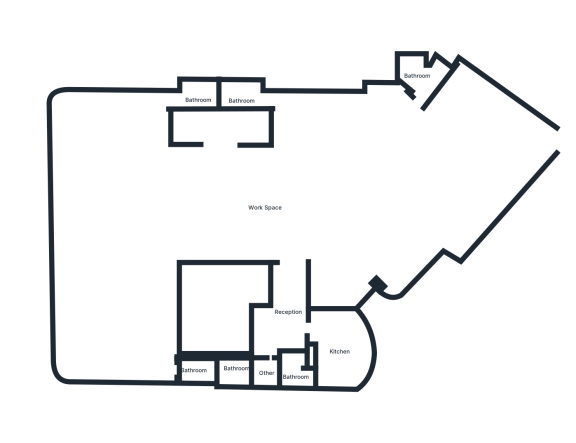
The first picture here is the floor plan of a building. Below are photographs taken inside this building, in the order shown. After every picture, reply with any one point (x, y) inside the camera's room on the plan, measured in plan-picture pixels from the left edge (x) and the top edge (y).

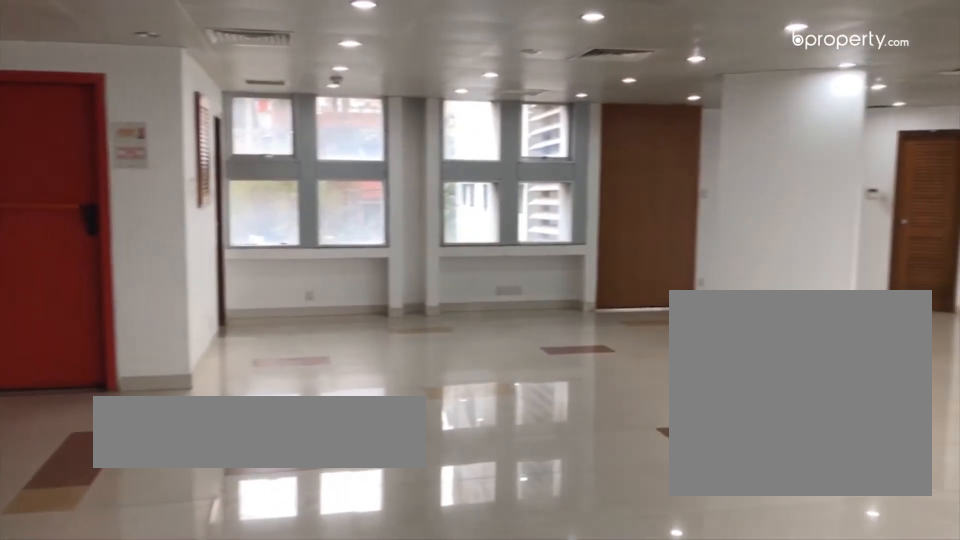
(264, 208)
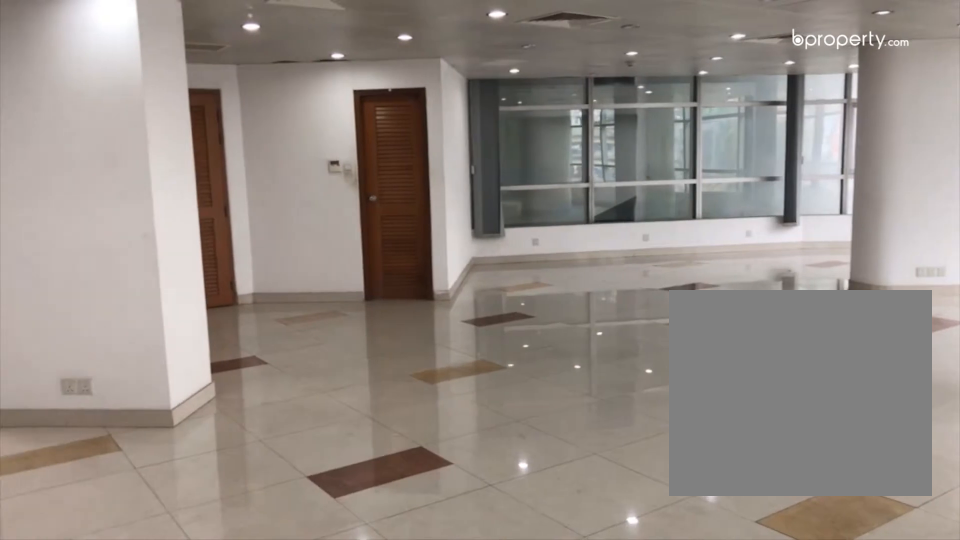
(264, 208)
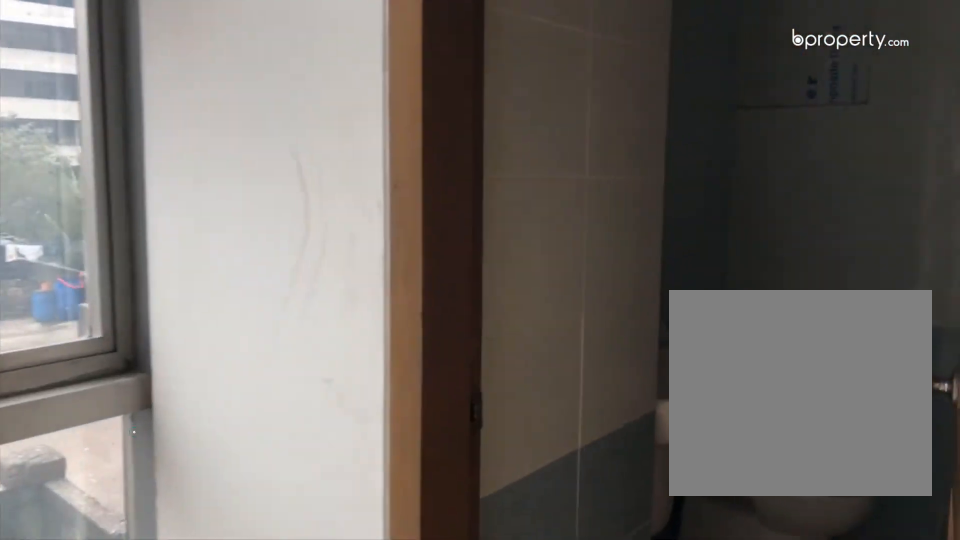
(179, 99)
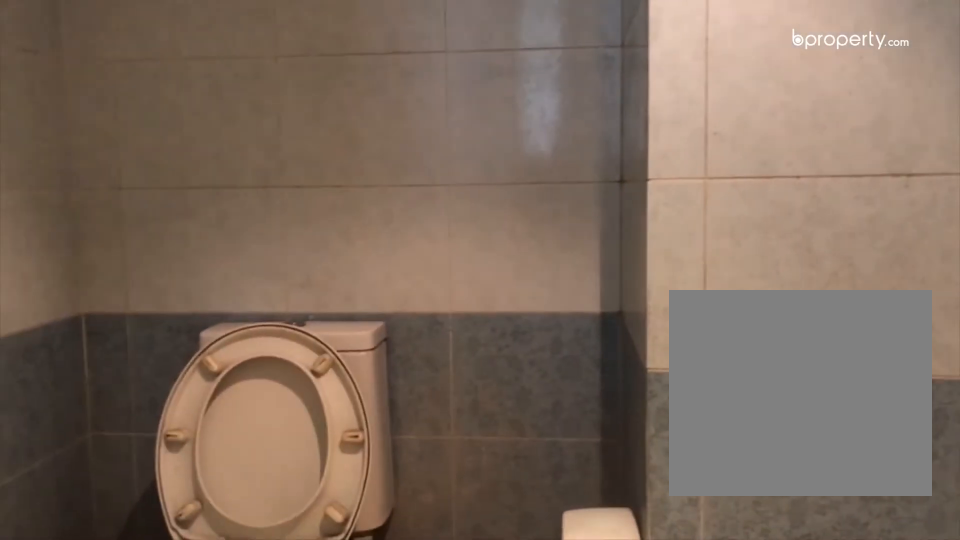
(414, 68)
